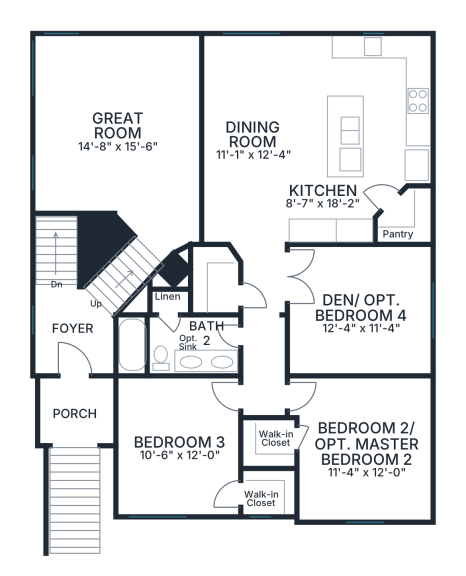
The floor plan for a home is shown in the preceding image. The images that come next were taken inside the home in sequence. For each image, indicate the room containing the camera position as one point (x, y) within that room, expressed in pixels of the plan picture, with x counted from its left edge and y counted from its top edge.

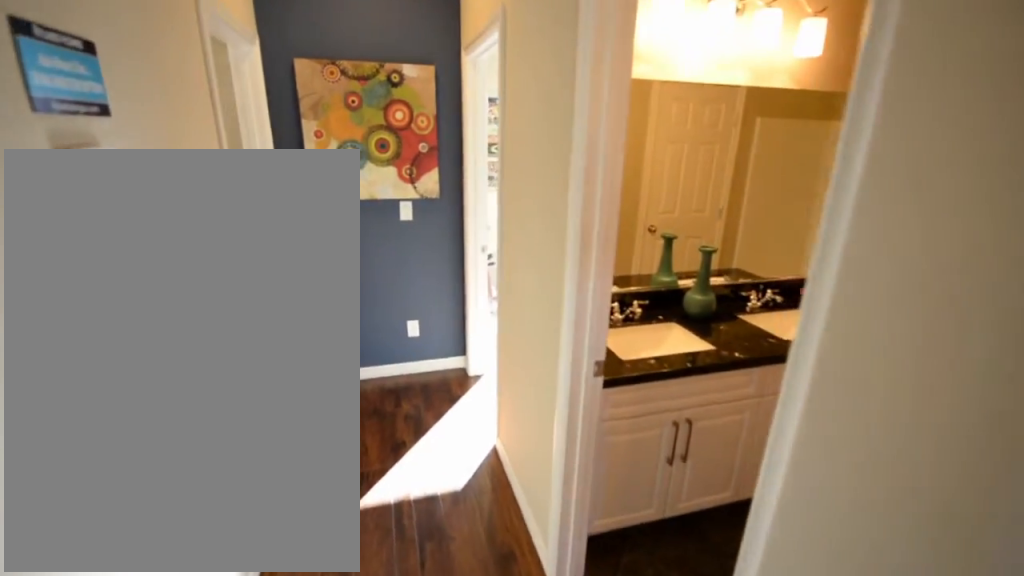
(264, 331)
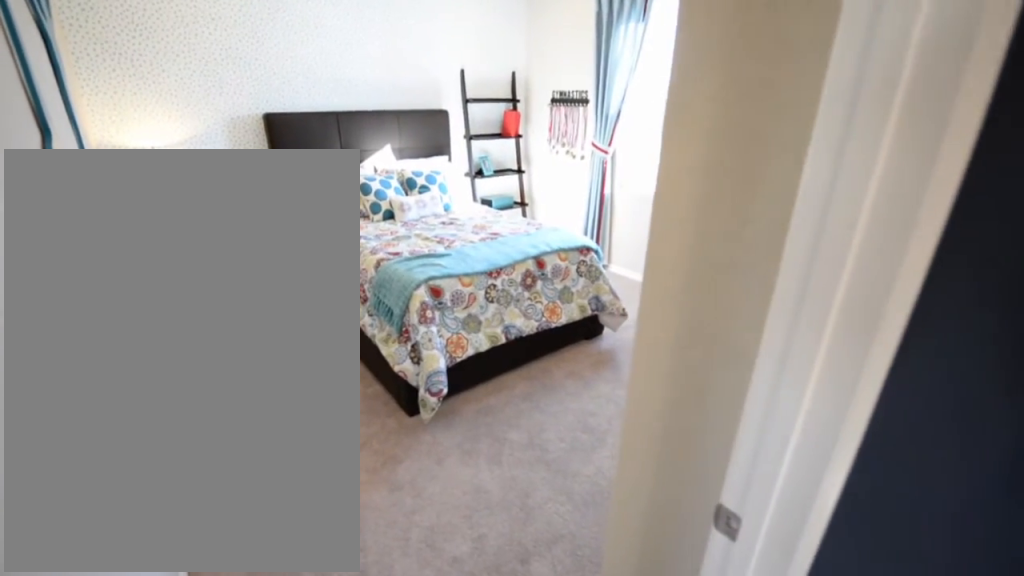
(351, 447)
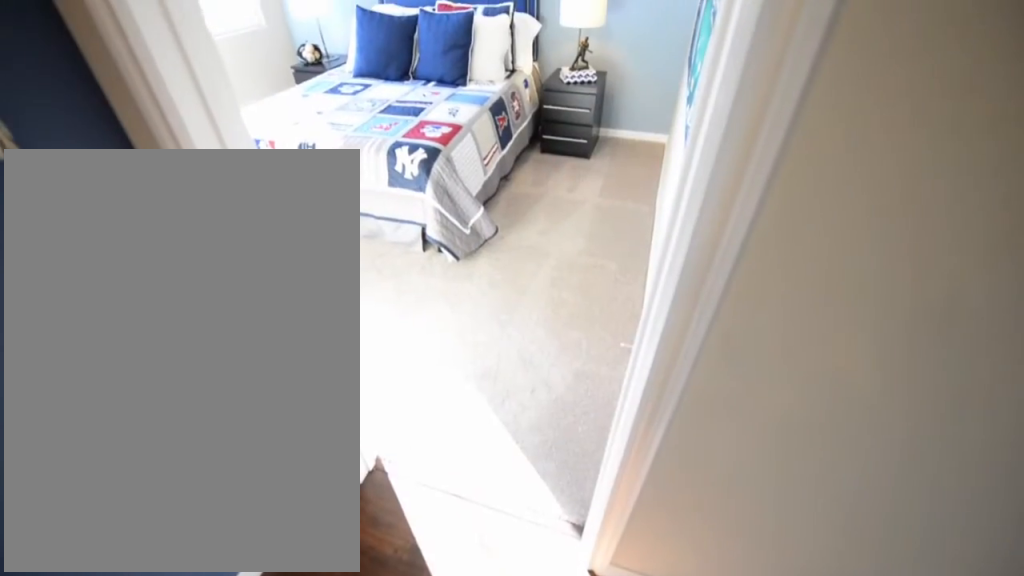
(189, 455)
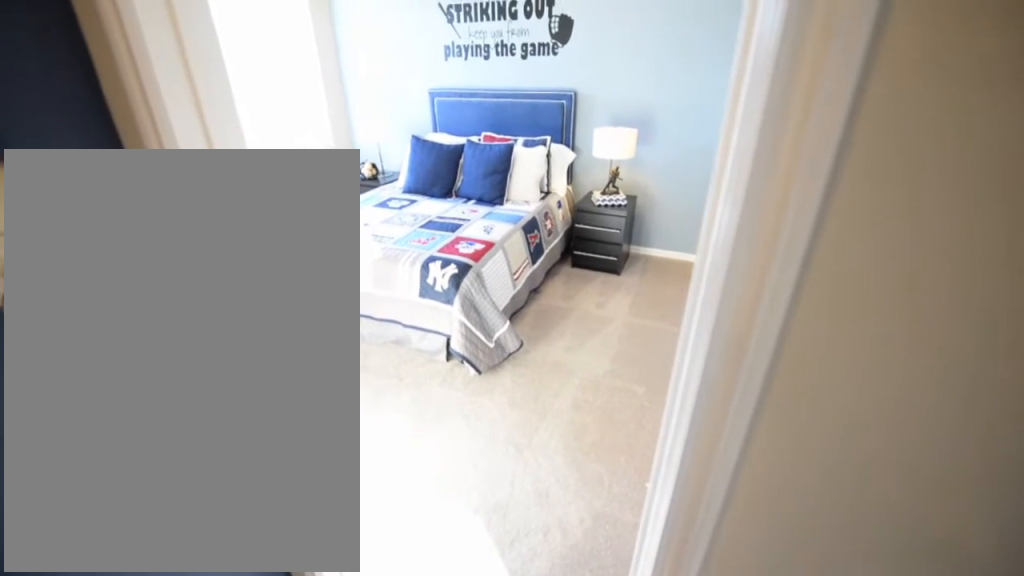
(189, 455)
